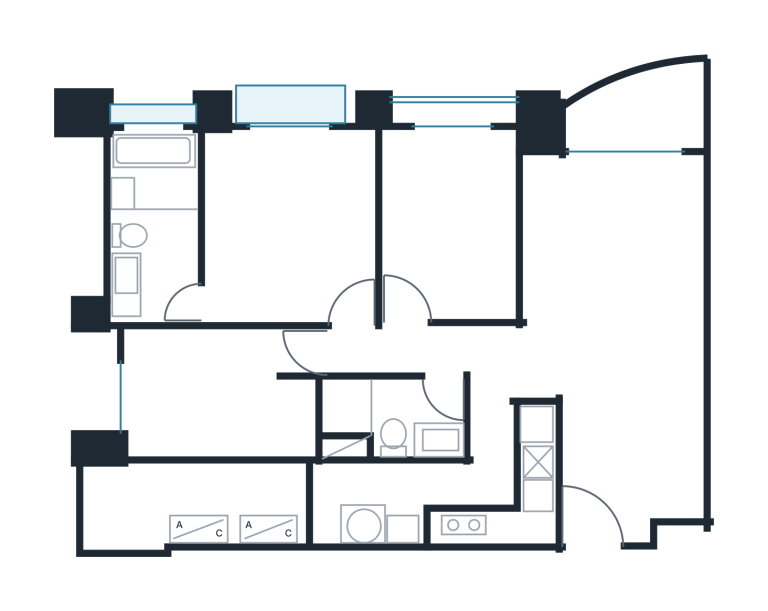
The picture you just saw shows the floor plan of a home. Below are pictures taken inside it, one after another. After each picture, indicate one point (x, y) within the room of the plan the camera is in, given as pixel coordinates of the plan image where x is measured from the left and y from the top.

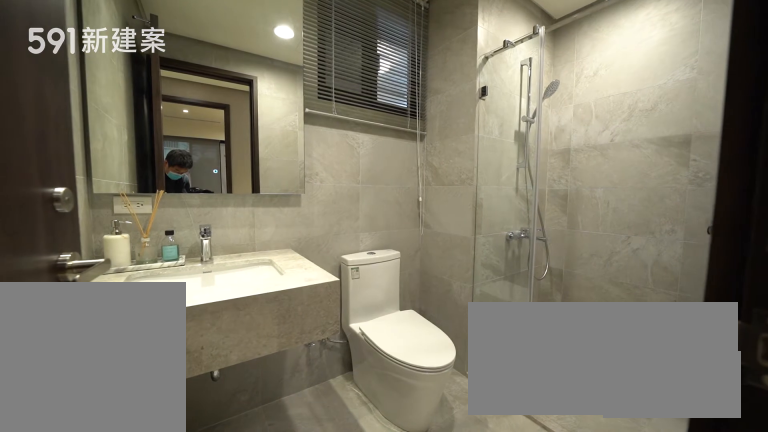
(393, 416)
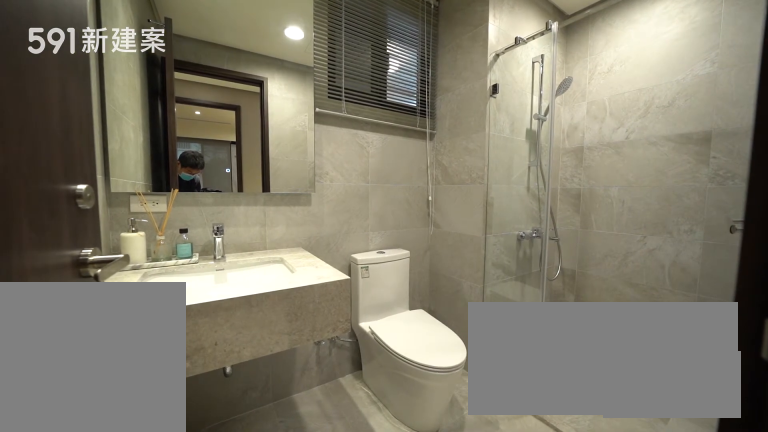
(393, 416)
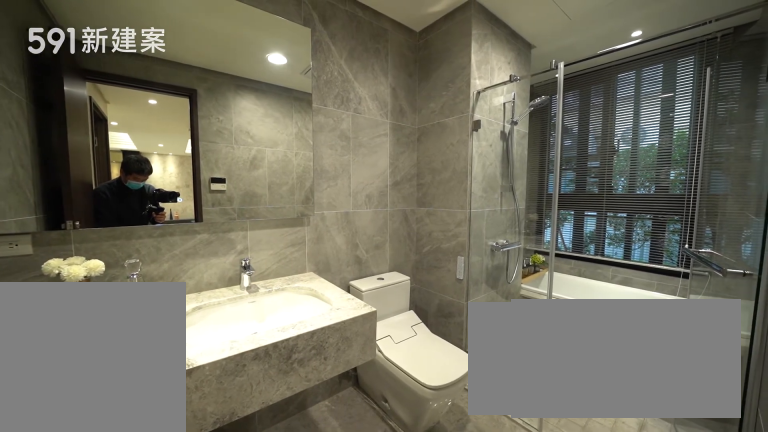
(156, 222)
